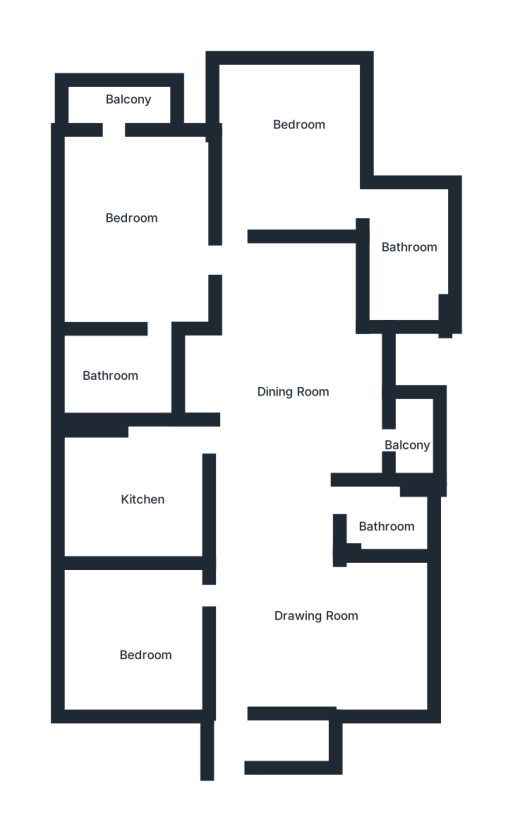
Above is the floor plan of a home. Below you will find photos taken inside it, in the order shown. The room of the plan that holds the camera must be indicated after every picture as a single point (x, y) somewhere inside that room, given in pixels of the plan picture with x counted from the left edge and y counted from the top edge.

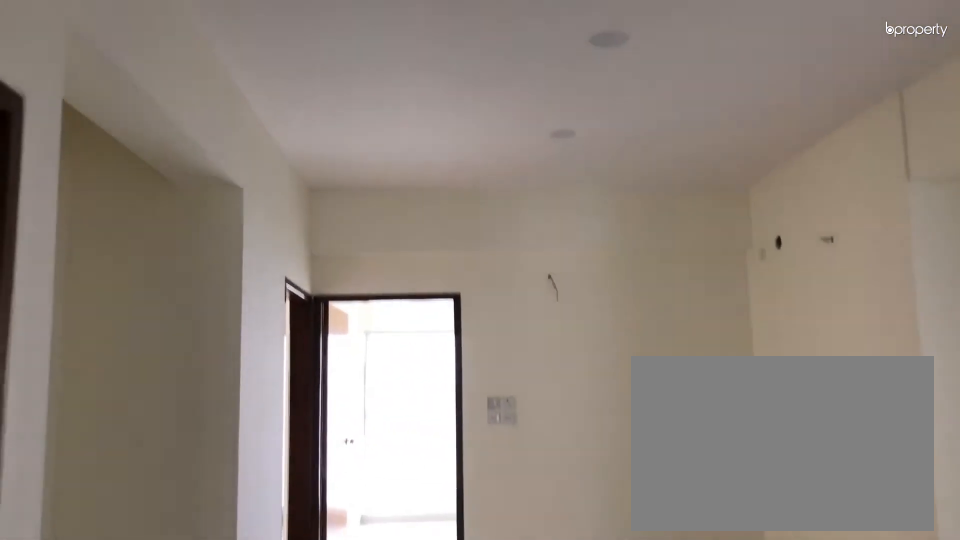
(279, 416)
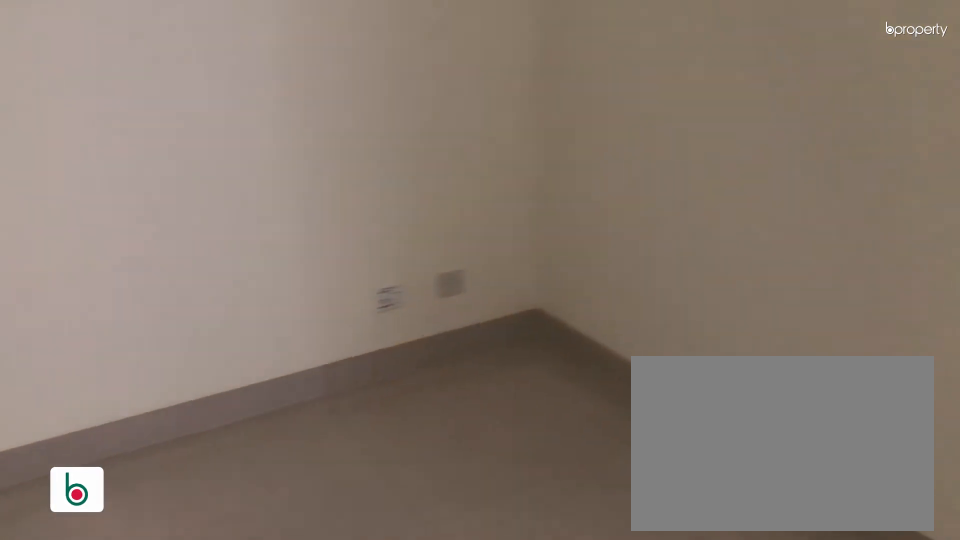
(153, 630)
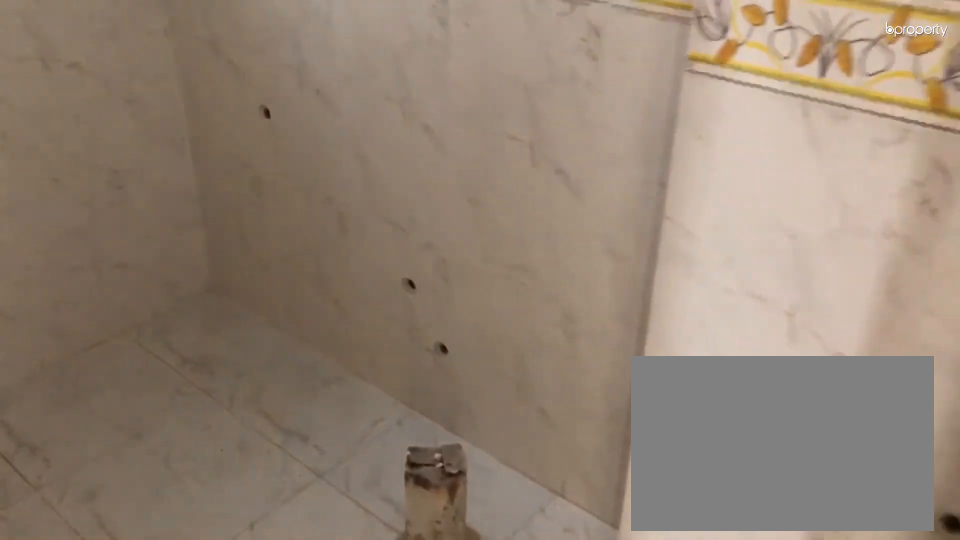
(389, 515)
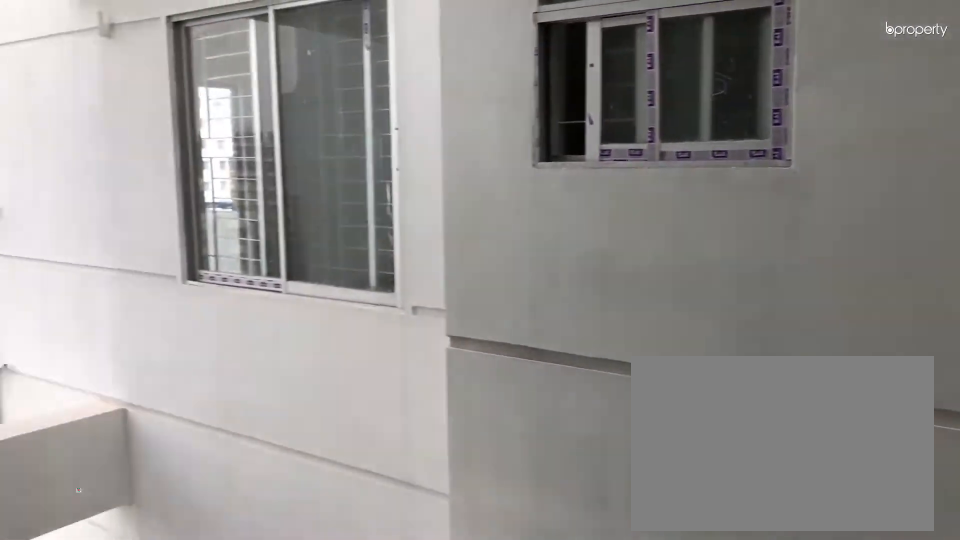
(420, 436)
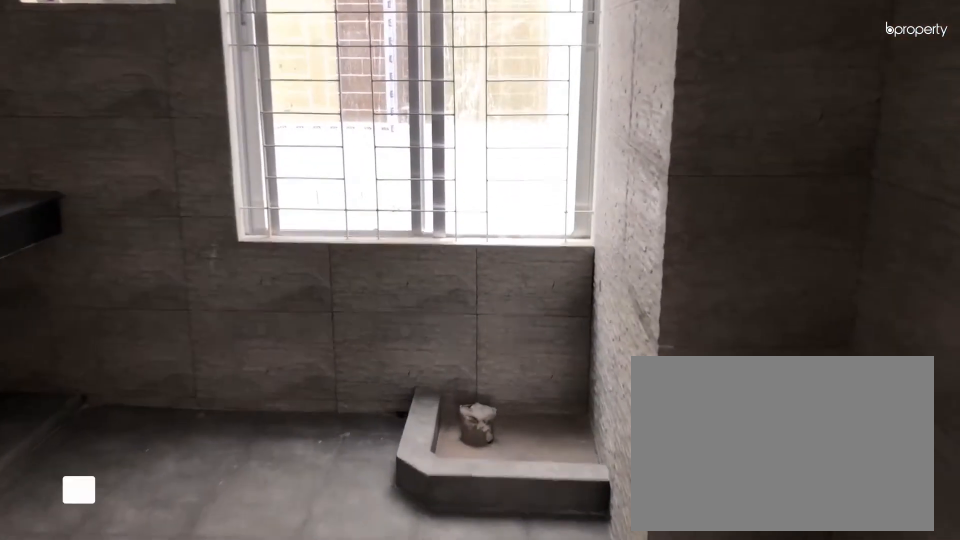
(142, 495)
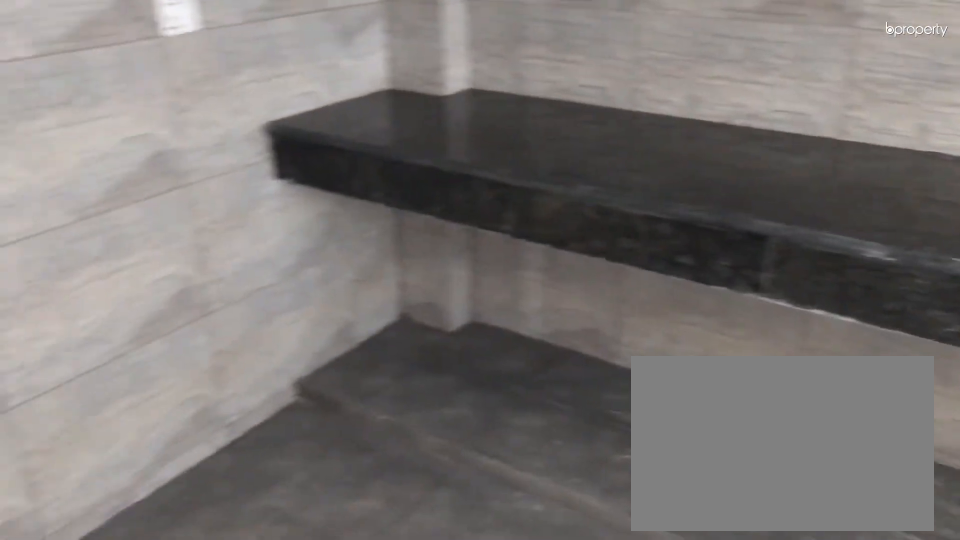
(142, 495)
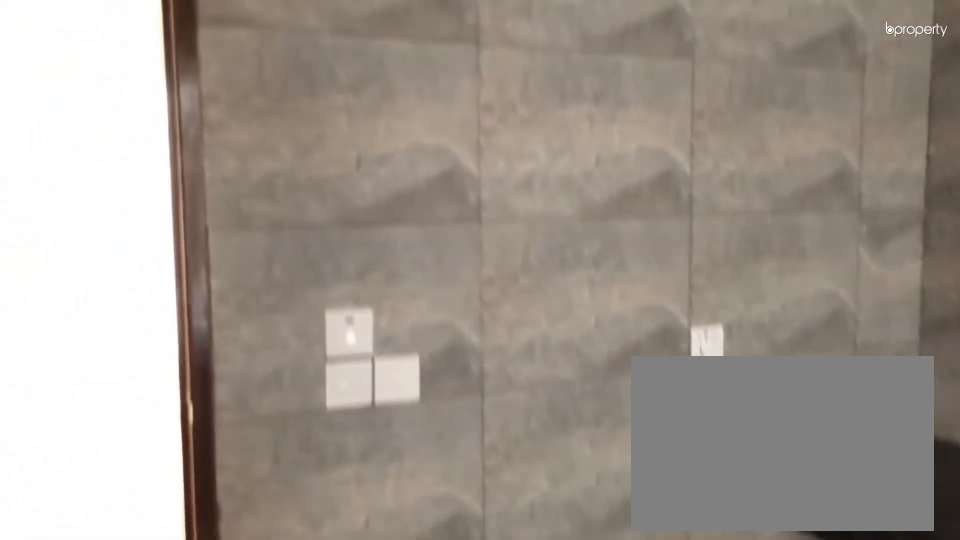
(142, 495)
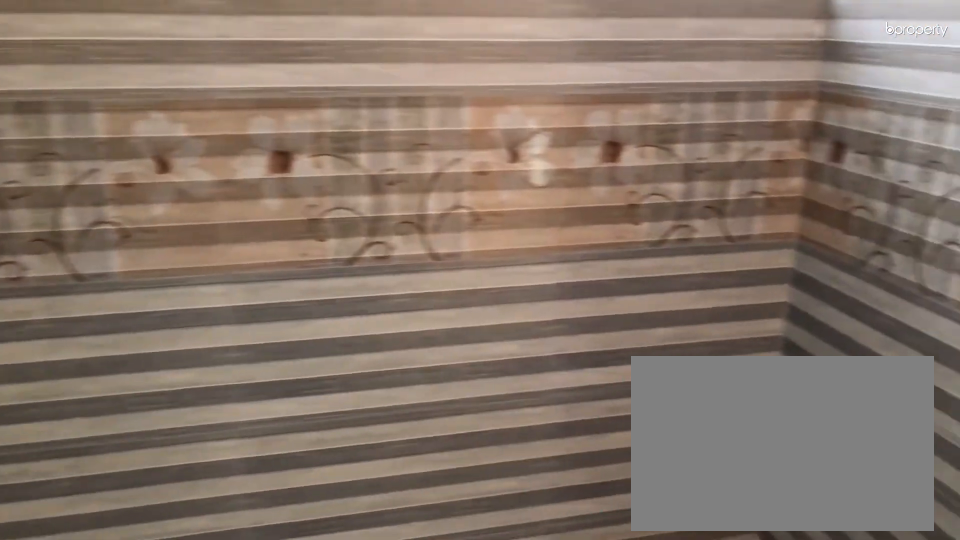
(131, 385)
